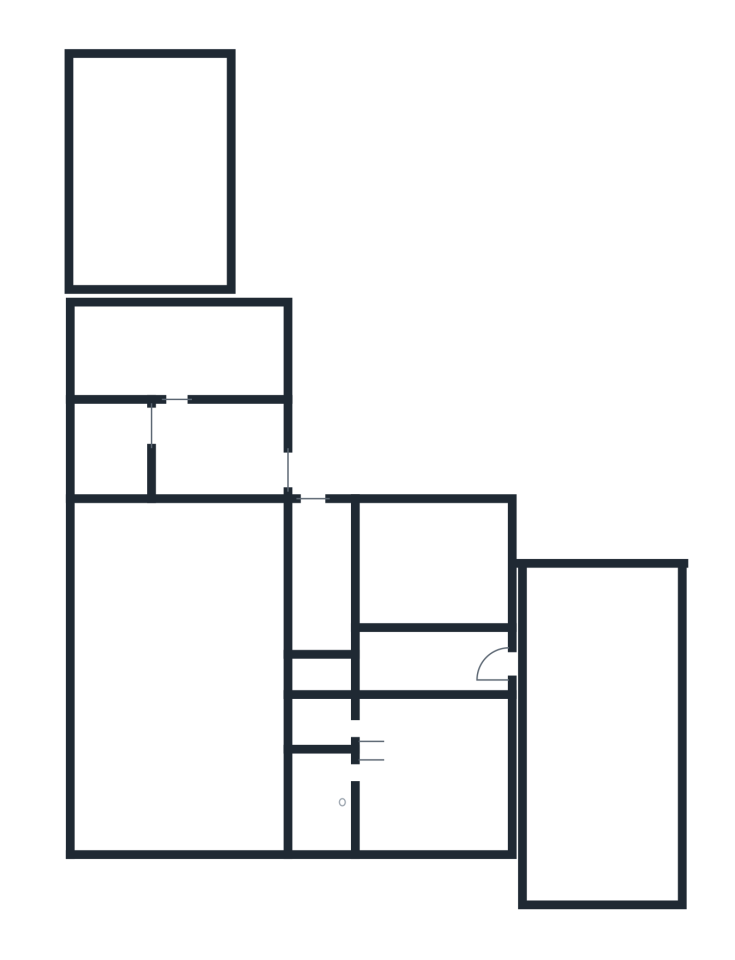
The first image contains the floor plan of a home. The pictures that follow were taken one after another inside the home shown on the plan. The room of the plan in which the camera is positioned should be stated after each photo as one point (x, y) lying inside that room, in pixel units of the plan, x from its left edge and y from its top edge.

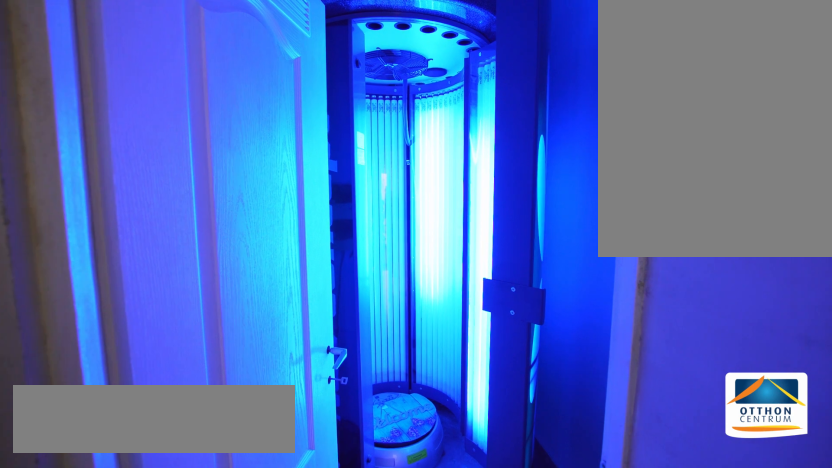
(318, 672)
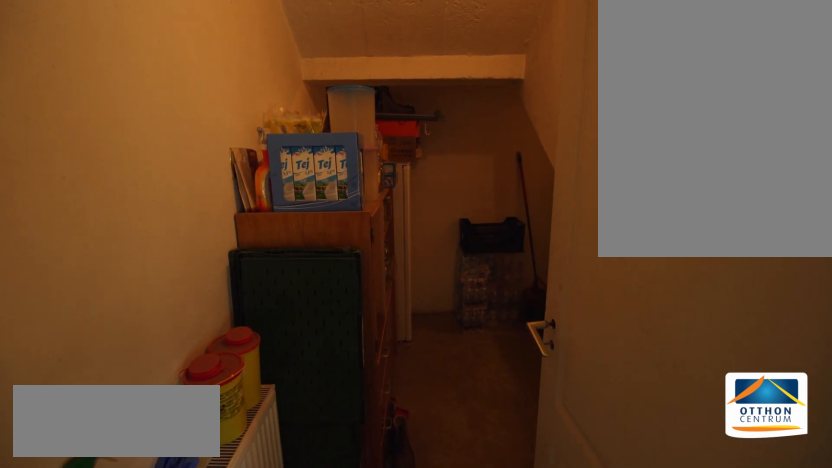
(317, 576)
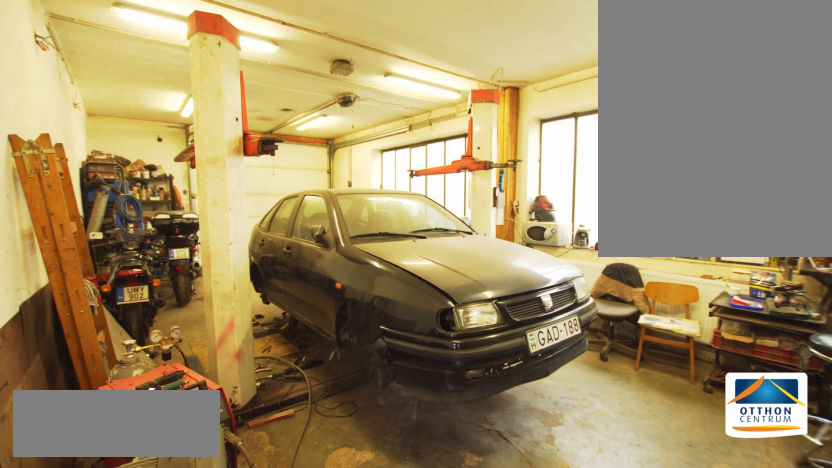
(182, 681)
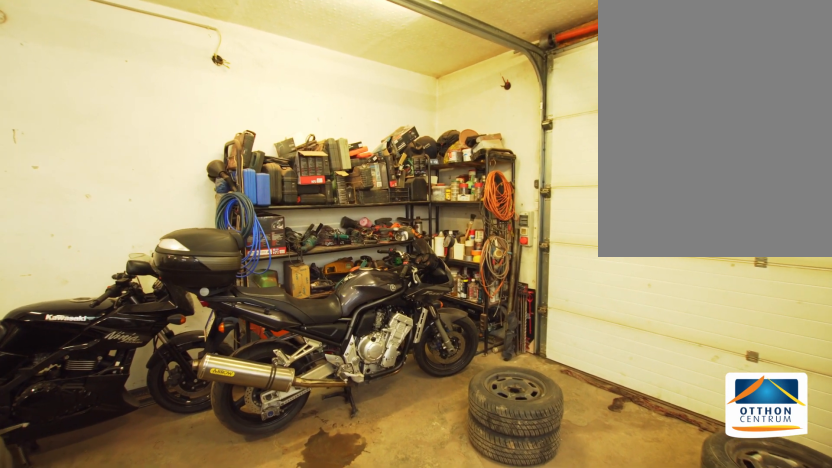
(182, 681)
